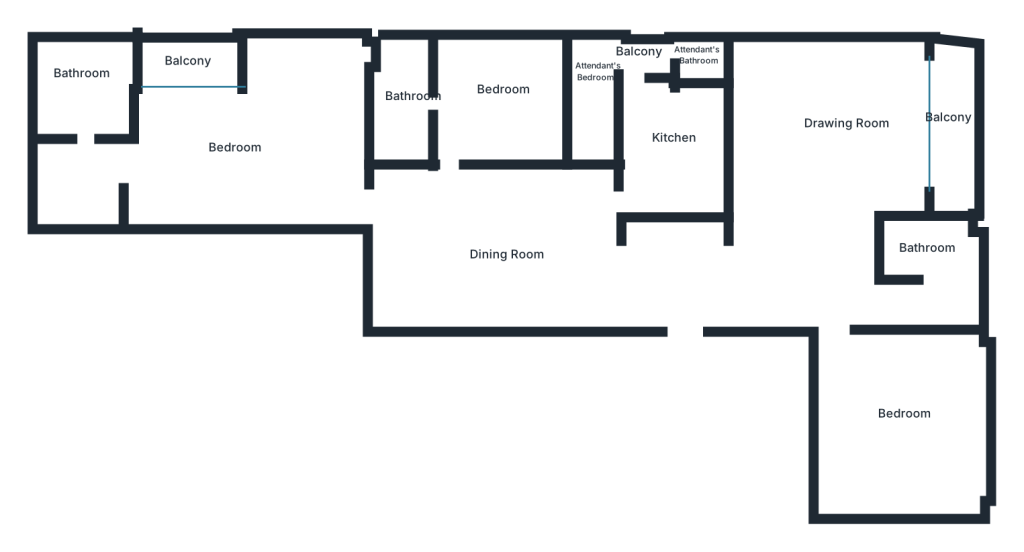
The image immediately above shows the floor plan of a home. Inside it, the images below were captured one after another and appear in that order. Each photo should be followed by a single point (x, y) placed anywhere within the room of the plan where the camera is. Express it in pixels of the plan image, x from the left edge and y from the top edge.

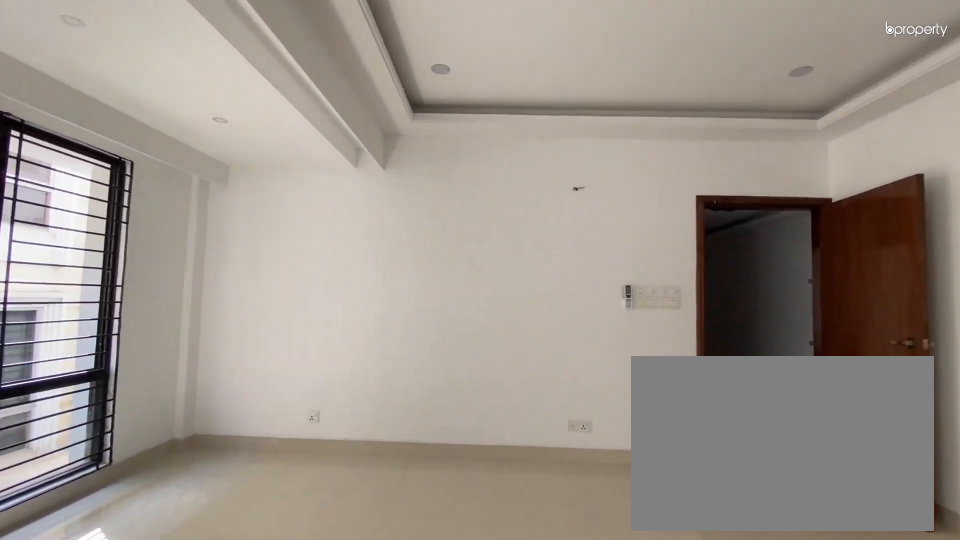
(258, 143)
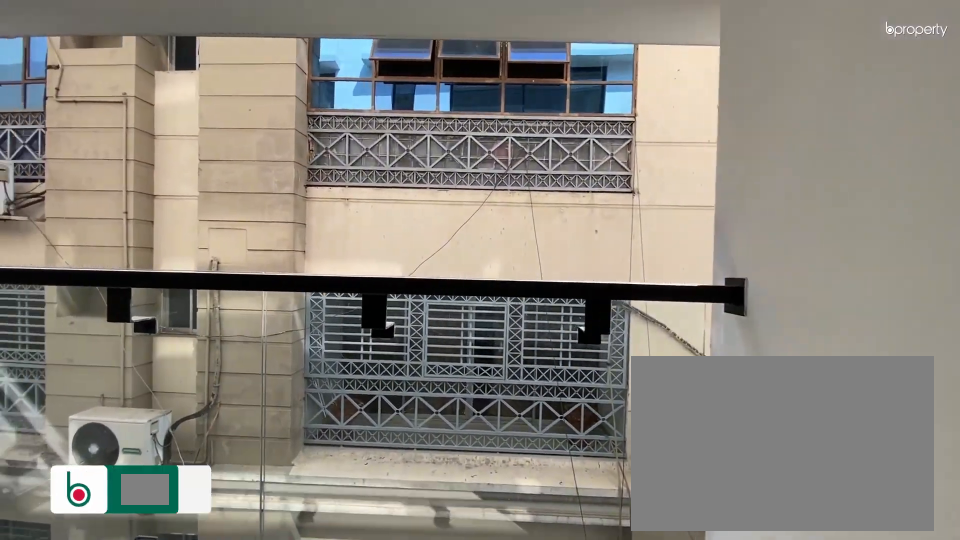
(189, 62)
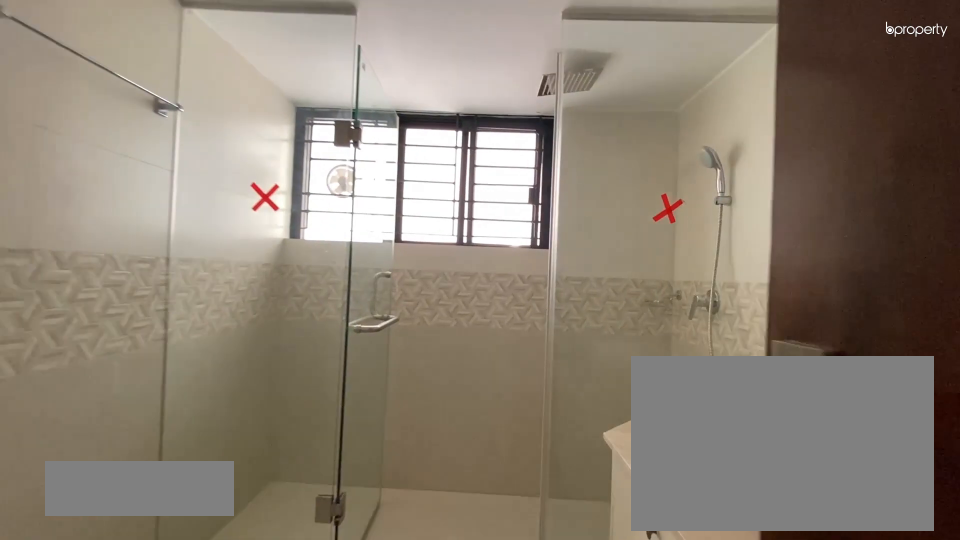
(84, 94)
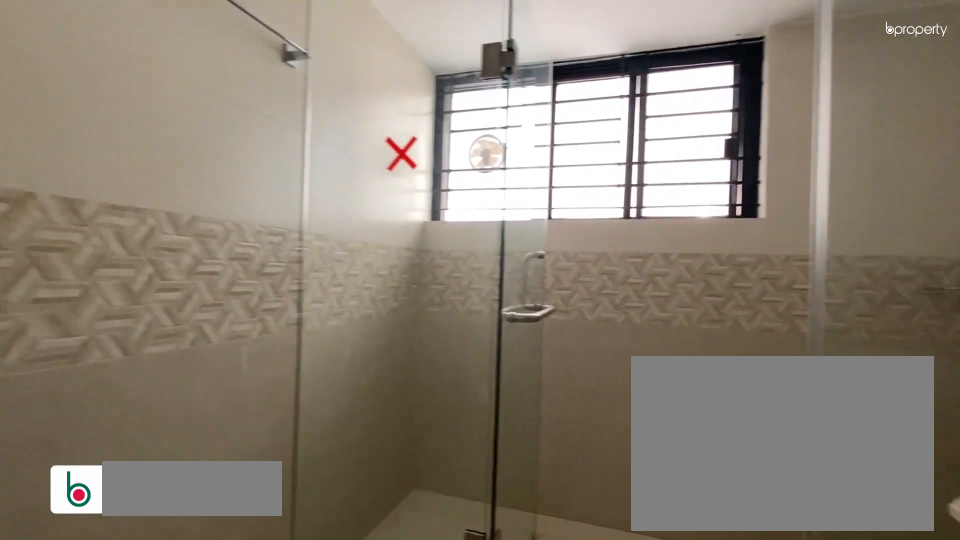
(84, 94)
